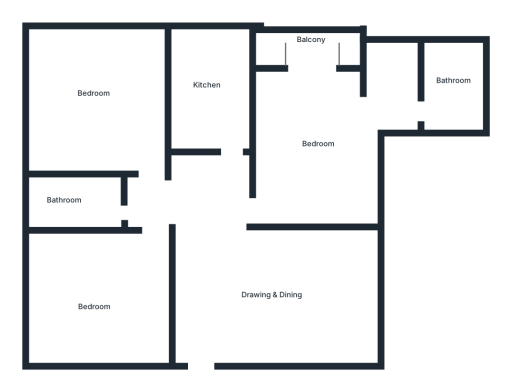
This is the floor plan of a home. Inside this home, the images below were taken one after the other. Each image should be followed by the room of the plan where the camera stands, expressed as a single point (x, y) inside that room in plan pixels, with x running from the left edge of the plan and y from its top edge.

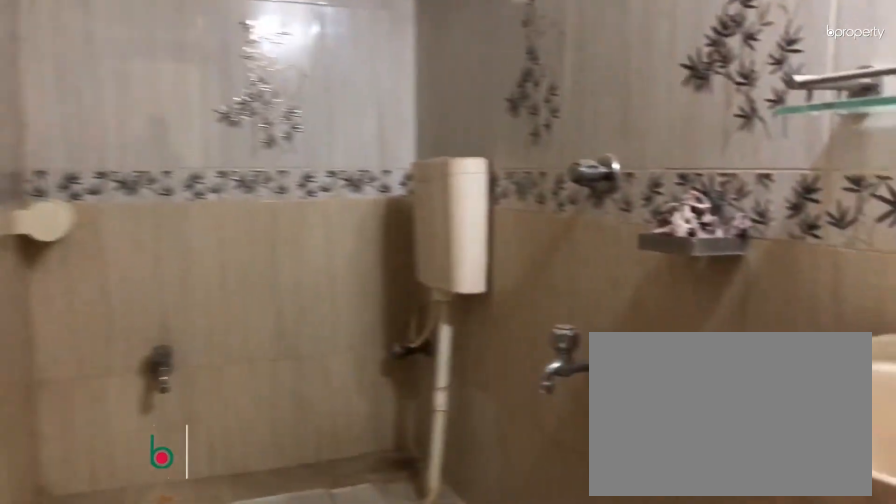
(76, 204)
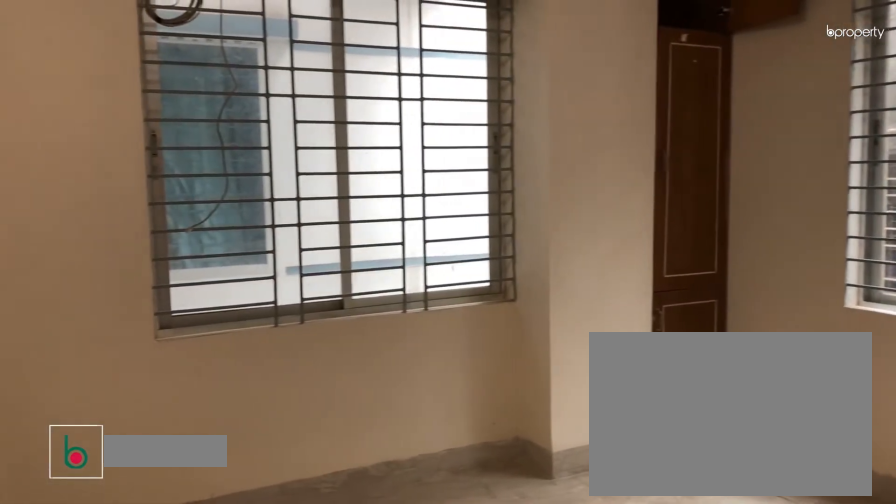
(90, 99)
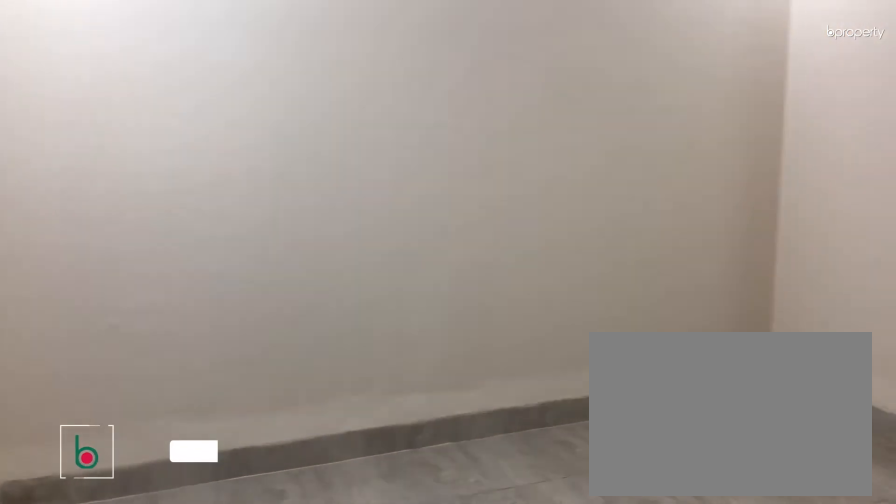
(95, 299)
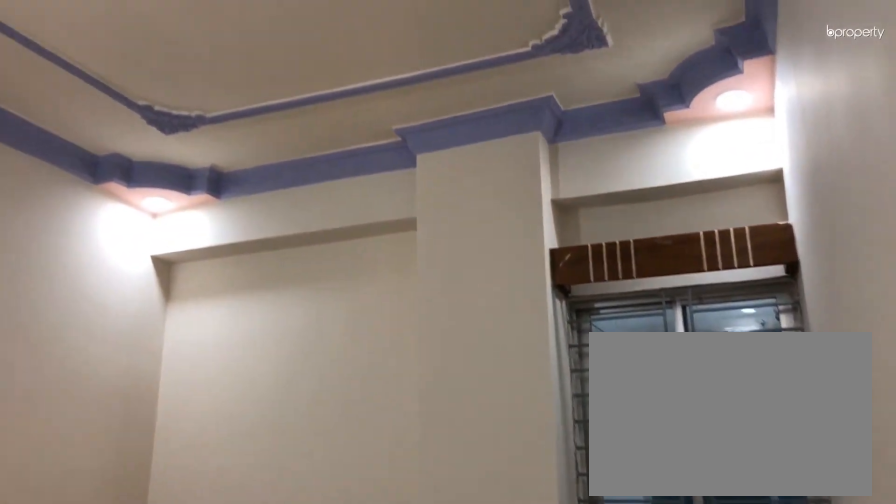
(95, 299)
